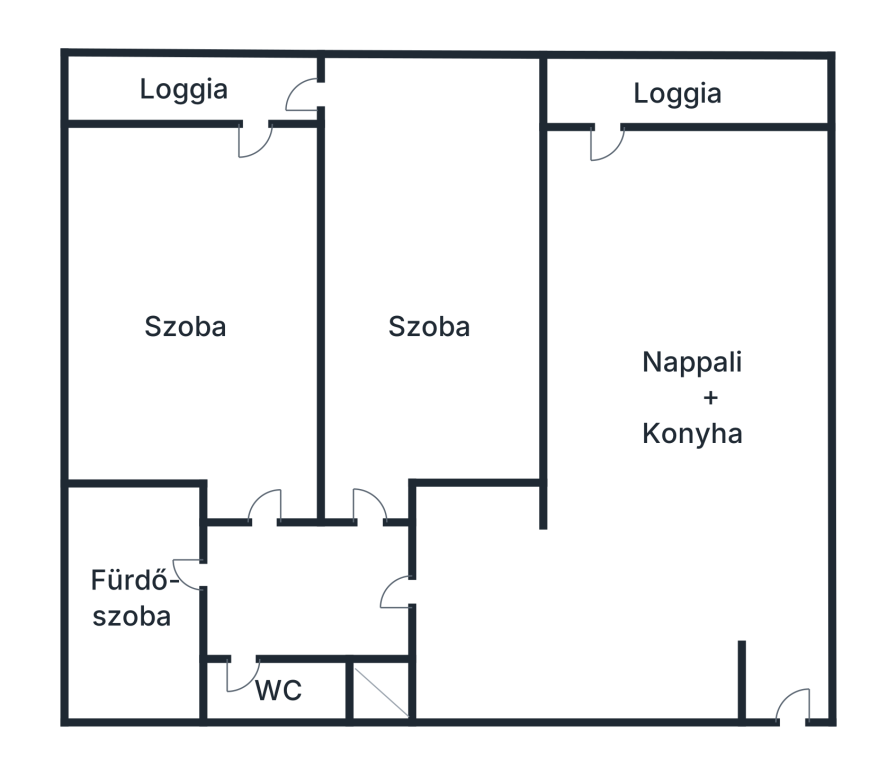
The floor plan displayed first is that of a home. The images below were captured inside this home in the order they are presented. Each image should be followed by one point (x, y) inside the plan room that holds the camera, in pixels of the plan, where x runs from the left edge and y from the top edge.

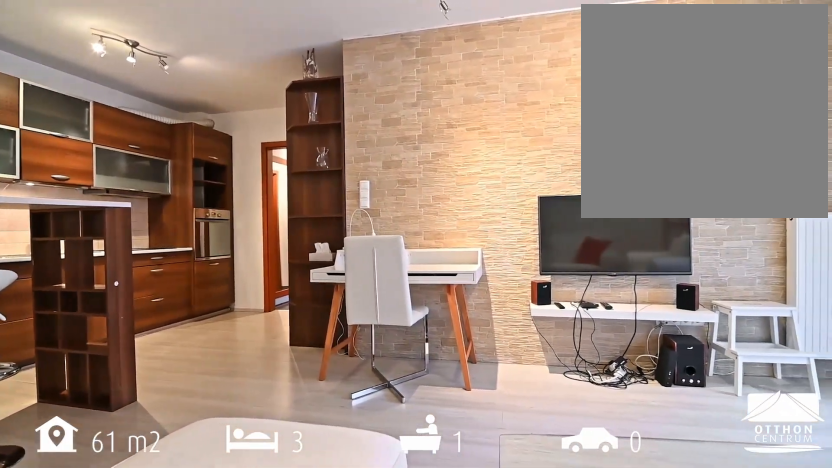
(664, 512)
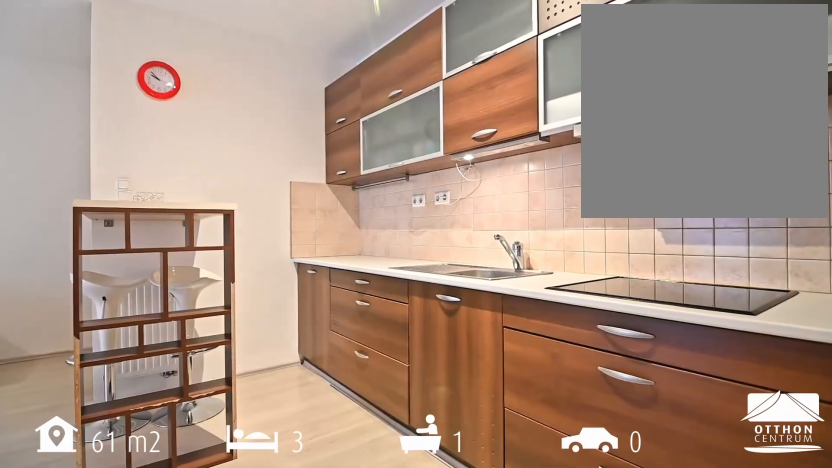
(664, 512)
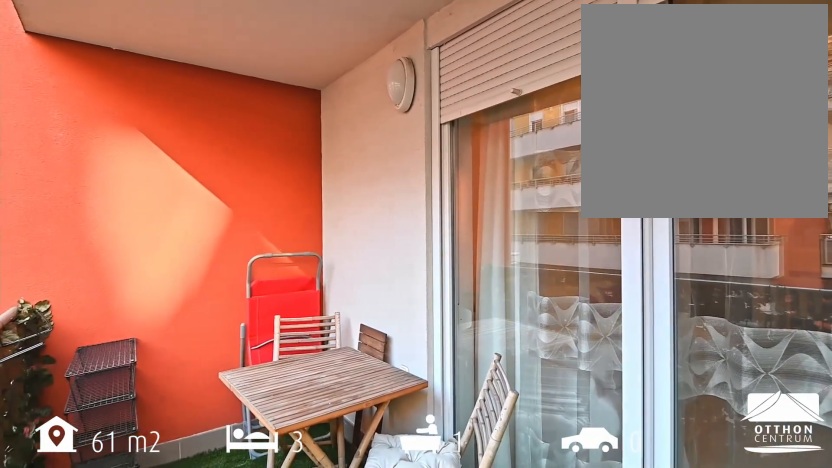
(683, 90)
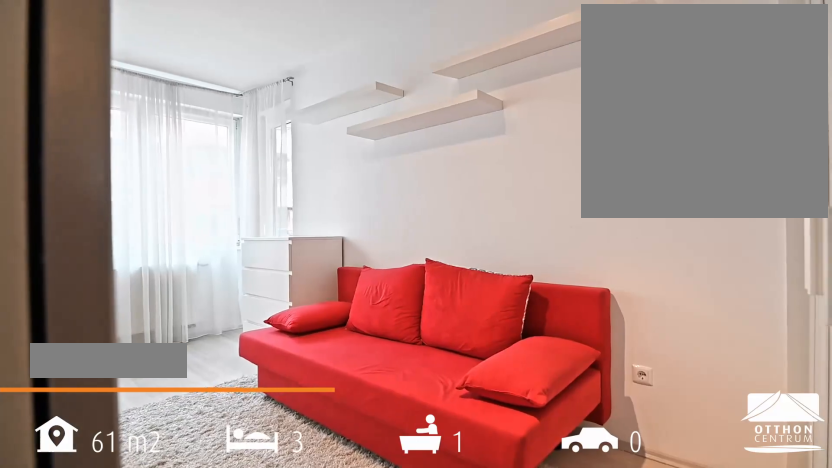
(437, 284)
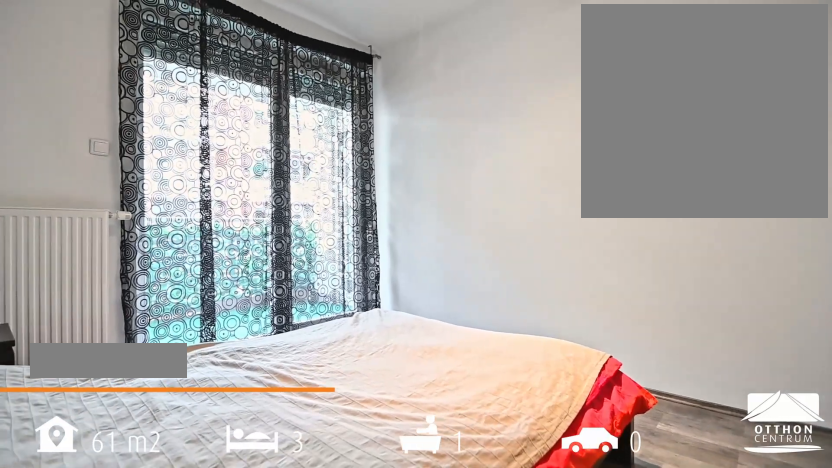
(192, 322)
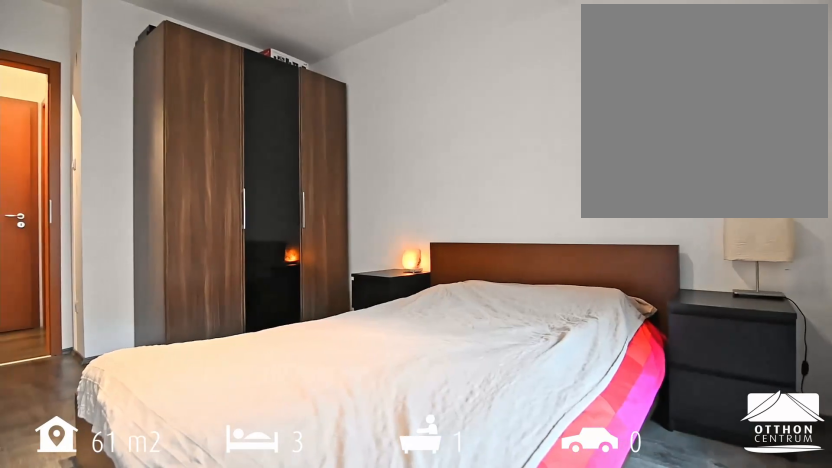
(192, 322)
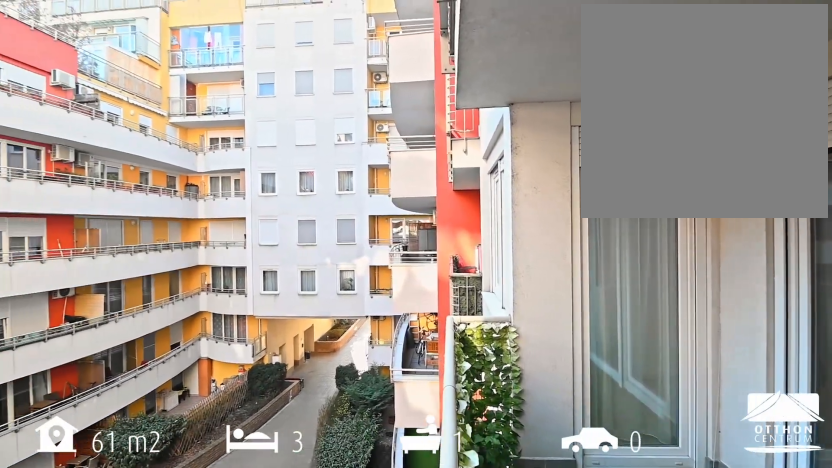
(190, 86)
